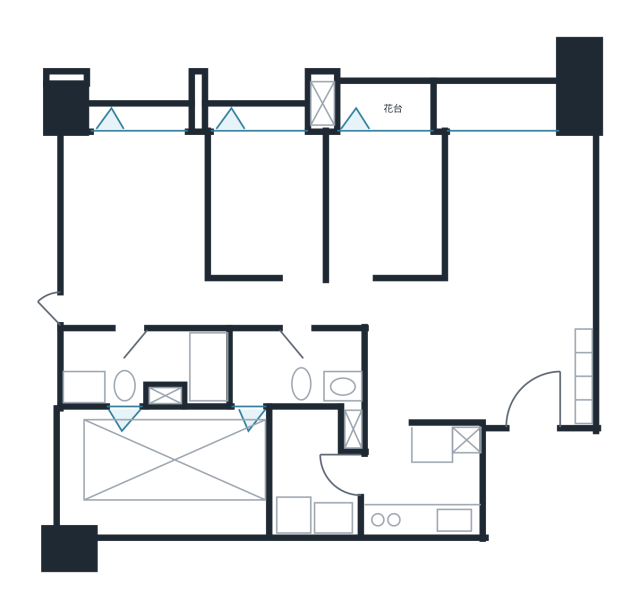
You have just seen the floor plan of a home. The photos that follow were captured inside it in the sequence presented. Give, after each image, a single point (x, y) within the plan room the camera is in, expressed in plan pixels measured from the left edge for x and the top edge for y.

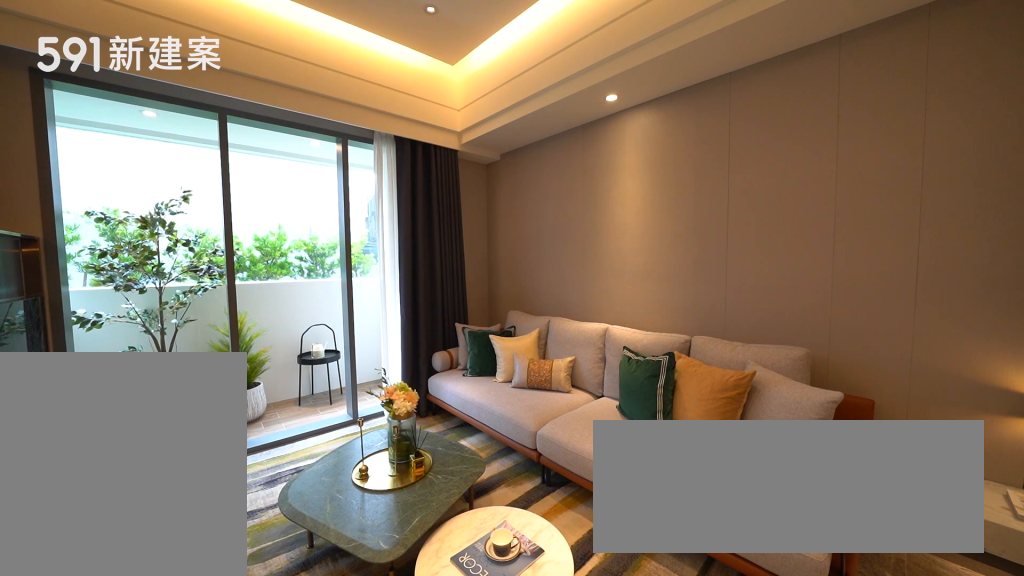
(519, 203)
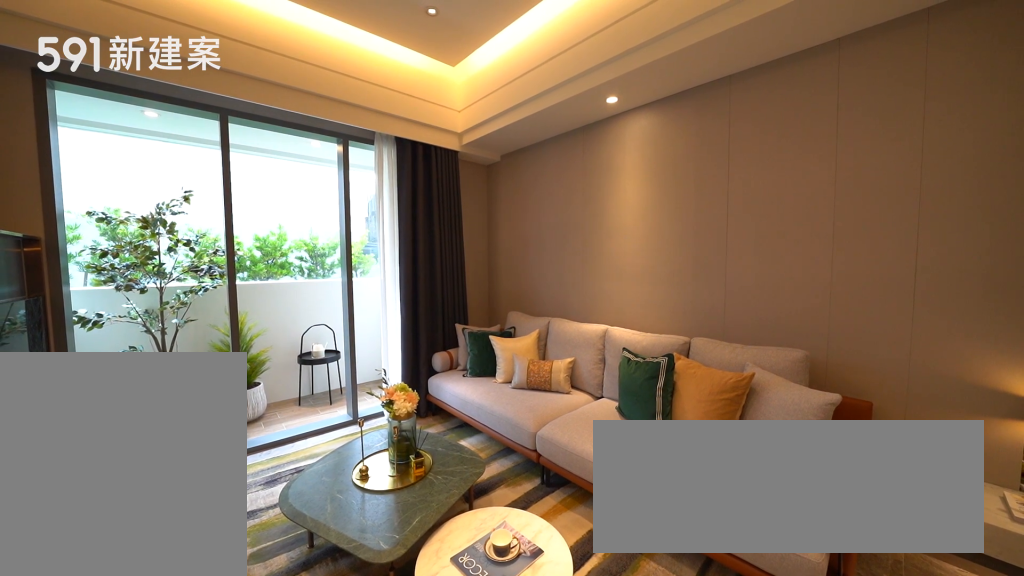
(519, 203)
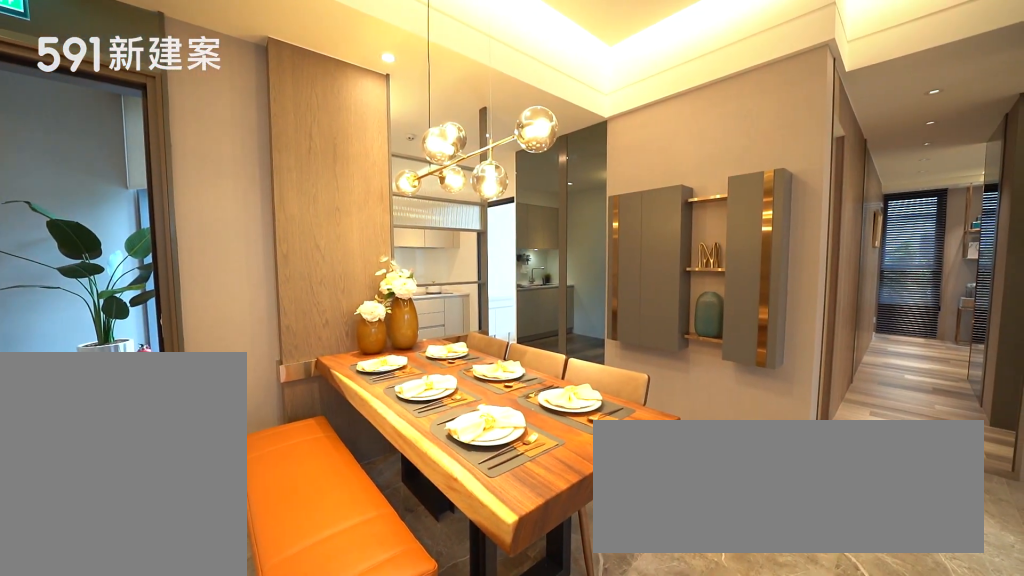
(454, 356)
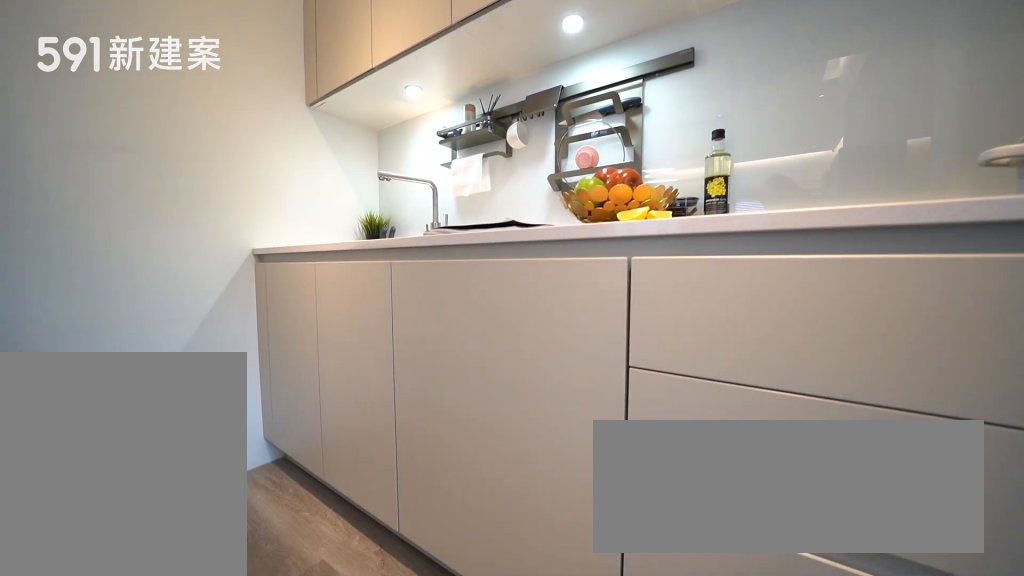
(426, 480)
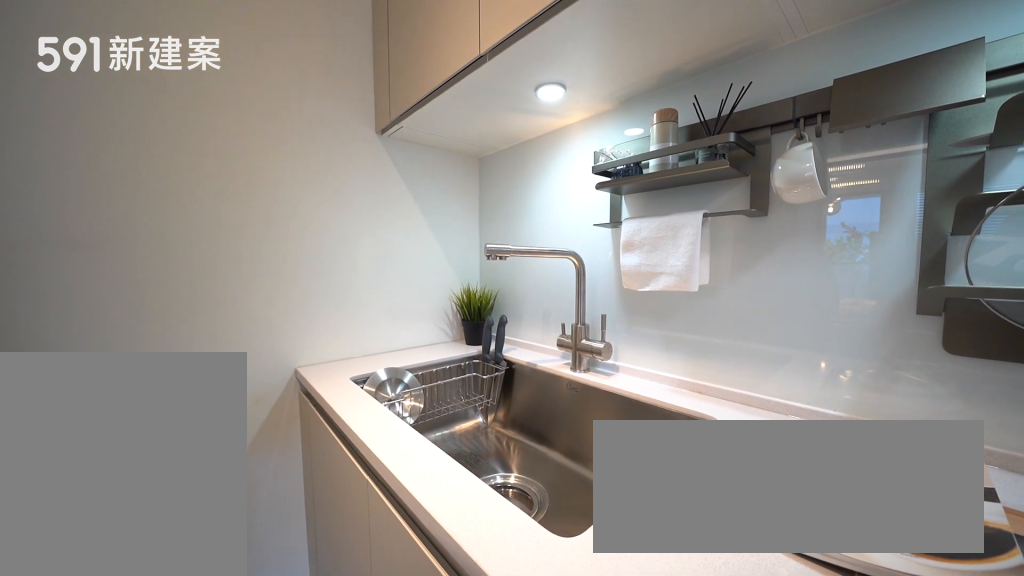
(426, 480)
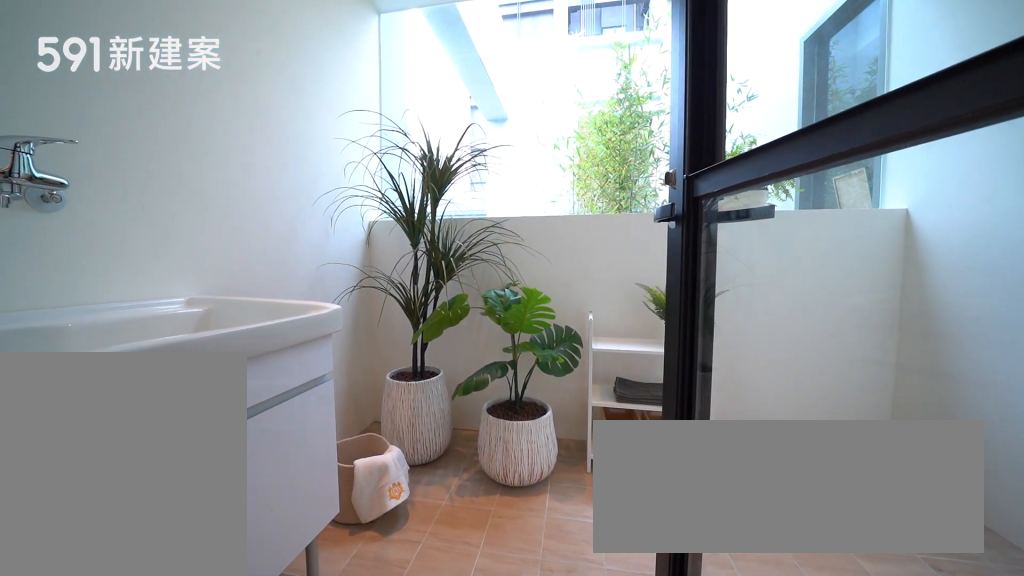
(318, 471)
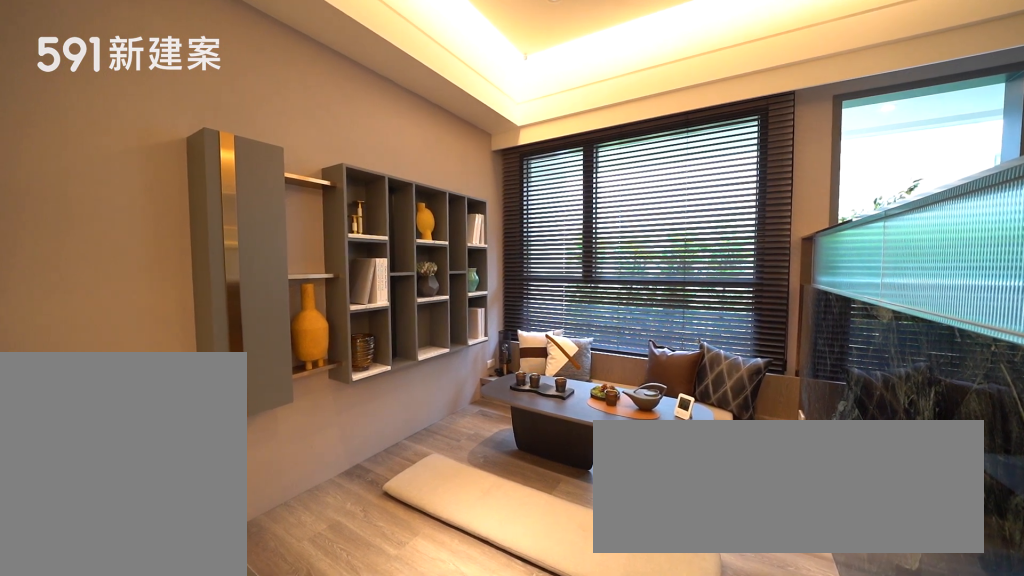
(382, 202)
